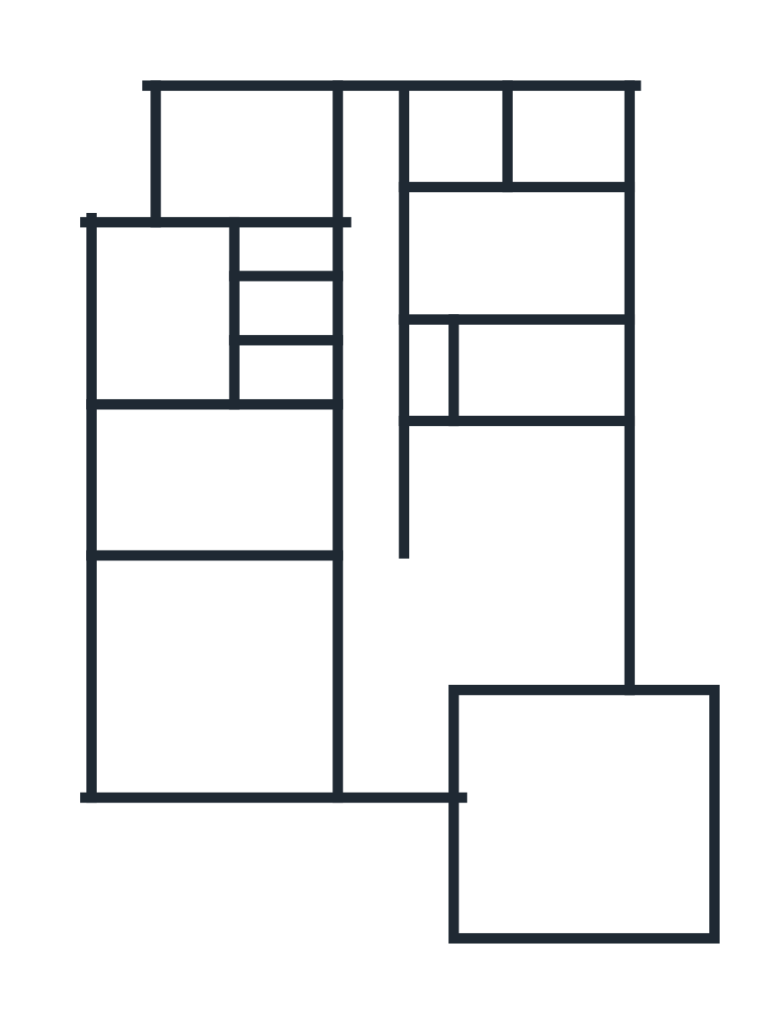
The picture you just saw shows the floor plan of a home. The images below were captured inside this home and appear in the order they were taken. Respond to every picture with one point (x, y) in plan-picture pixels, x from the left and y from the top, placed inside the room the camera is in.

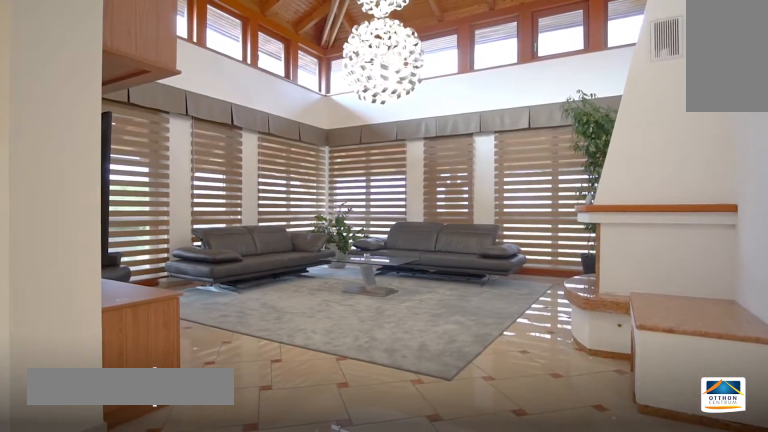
(222, 686)
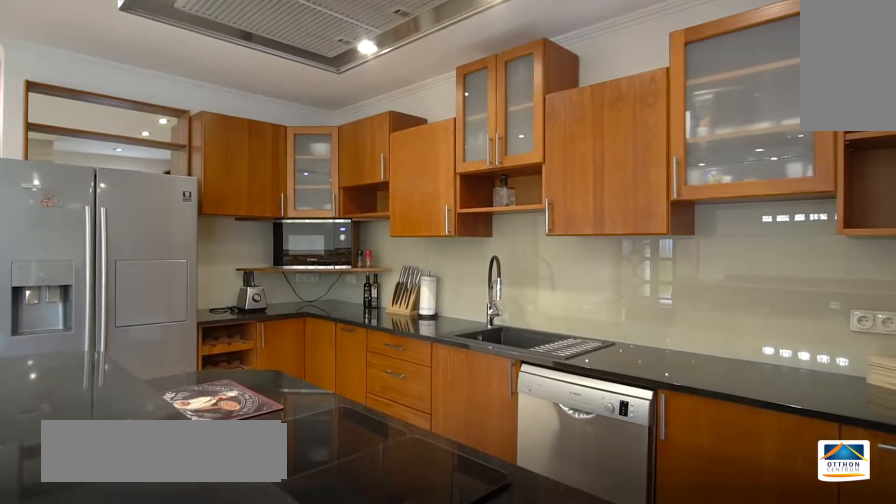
(515, 483)
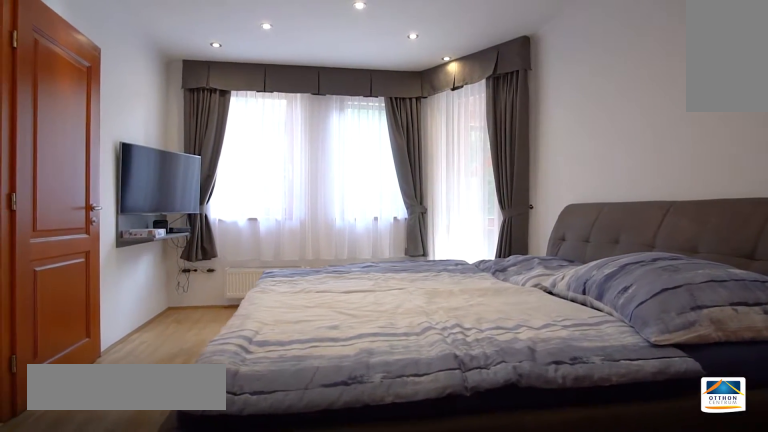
(545, 263)
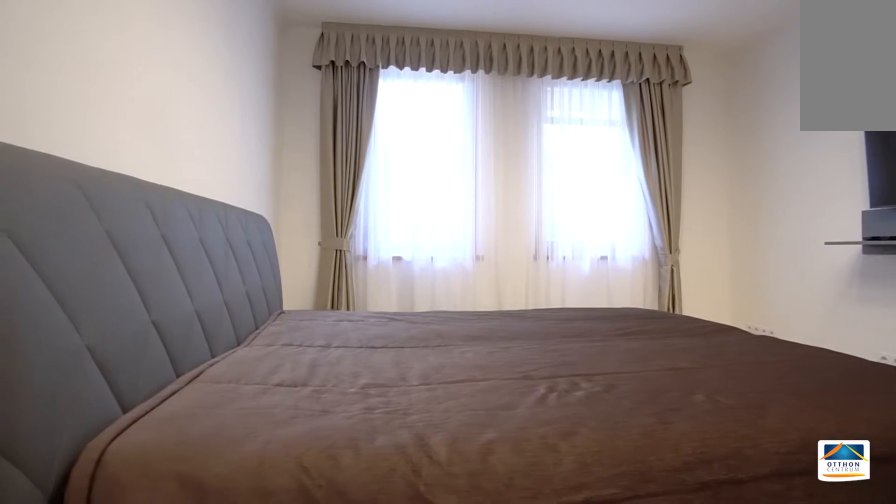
(218, 482)
